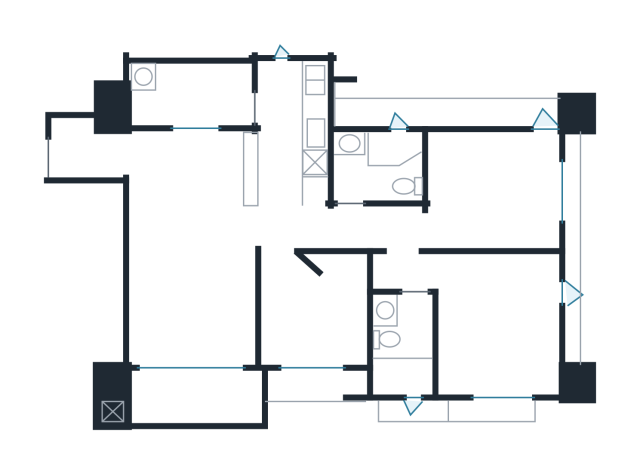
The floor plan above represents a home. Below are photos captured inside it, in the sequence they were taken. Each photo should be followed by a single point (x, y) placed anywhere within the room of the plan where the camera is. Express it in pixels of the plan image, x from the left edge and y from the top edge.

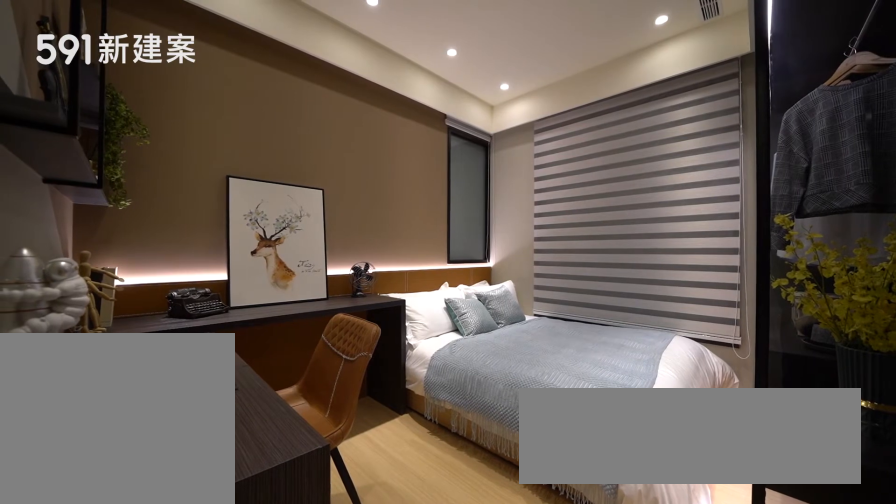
(497, 187)
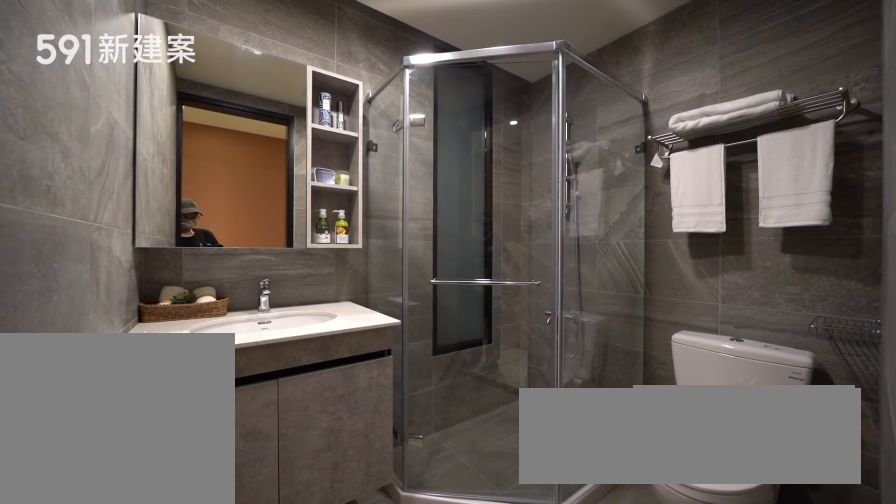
(383, 165)
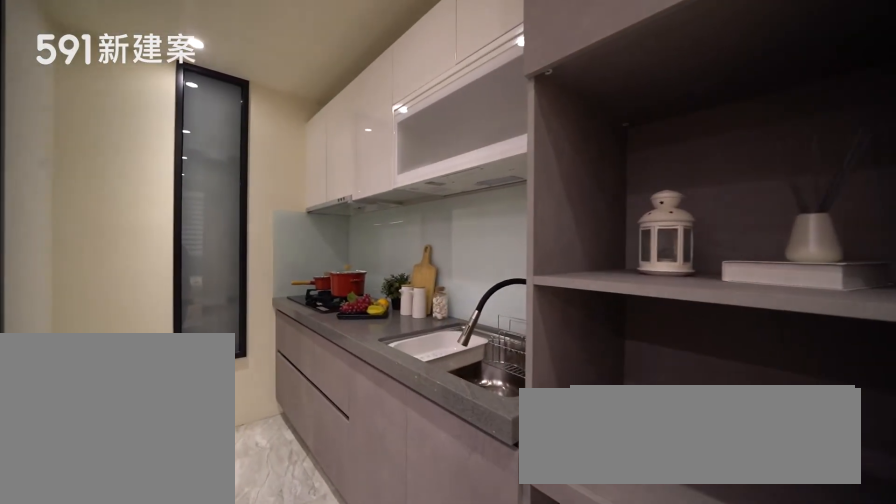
(293, 128)
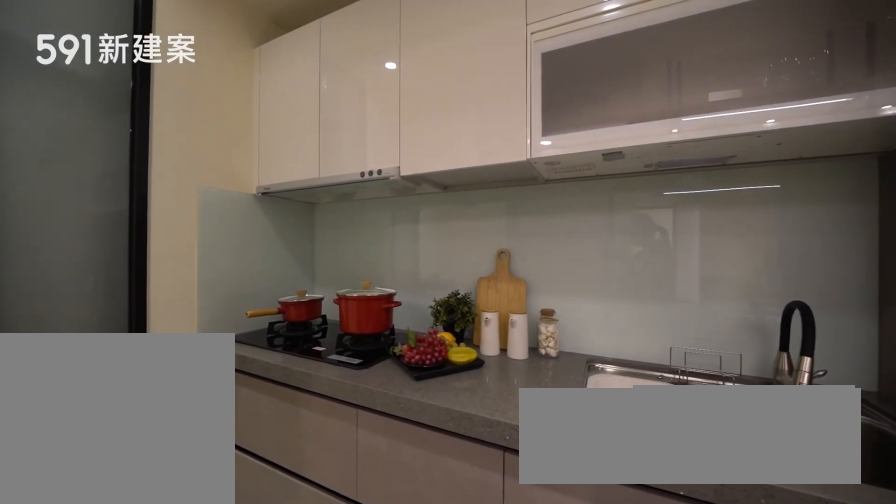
(293, 128)
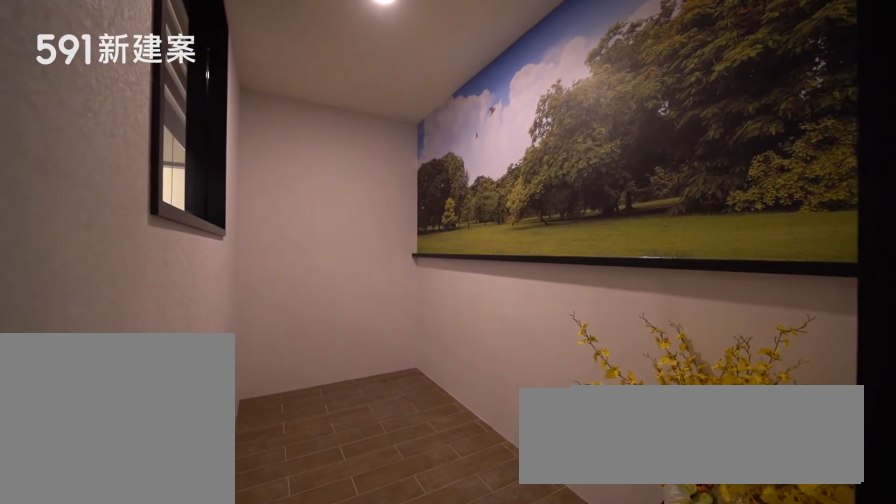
(187, 93)
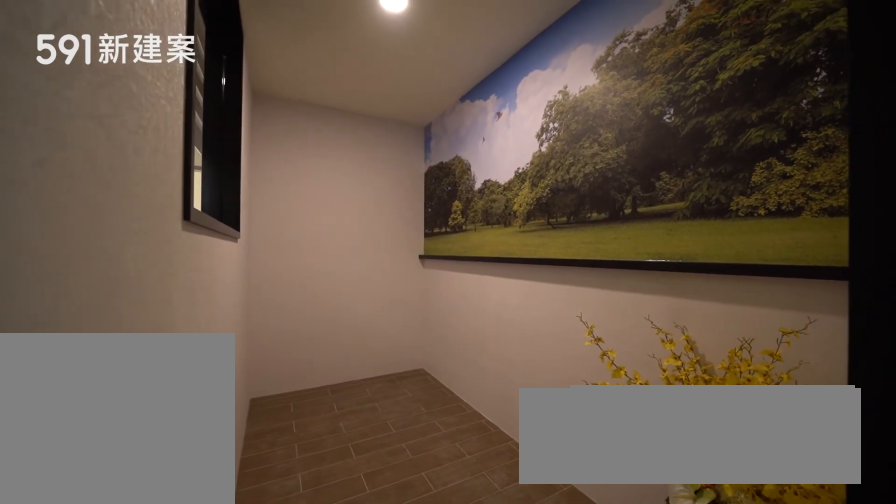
(187, 93)
